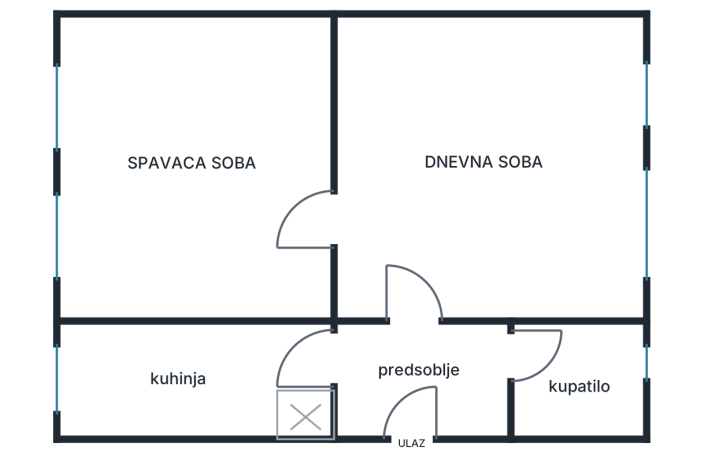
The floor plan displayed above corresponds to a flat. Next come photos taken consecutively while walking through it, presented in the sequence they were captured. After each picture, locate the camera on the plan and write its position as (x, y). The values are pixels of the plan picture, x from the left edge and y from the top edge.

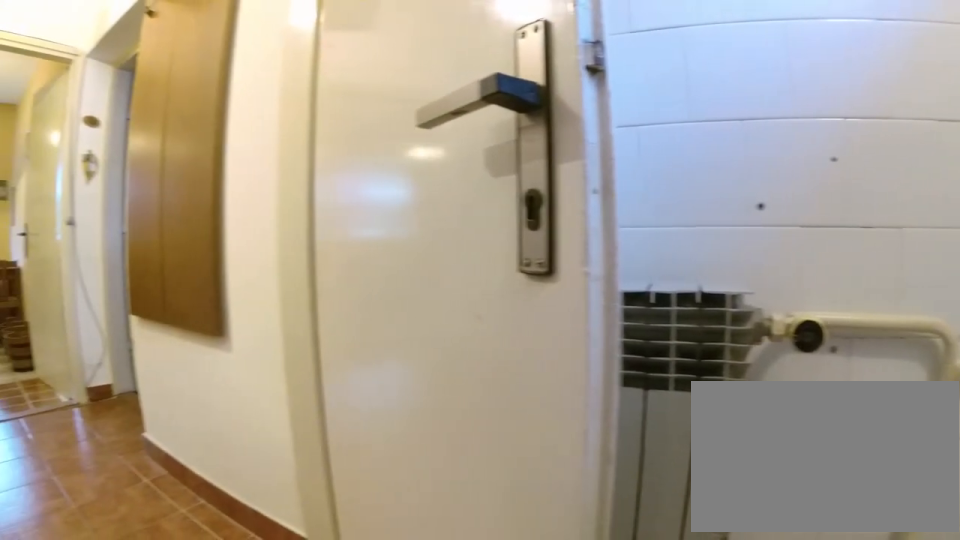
(577, 379)
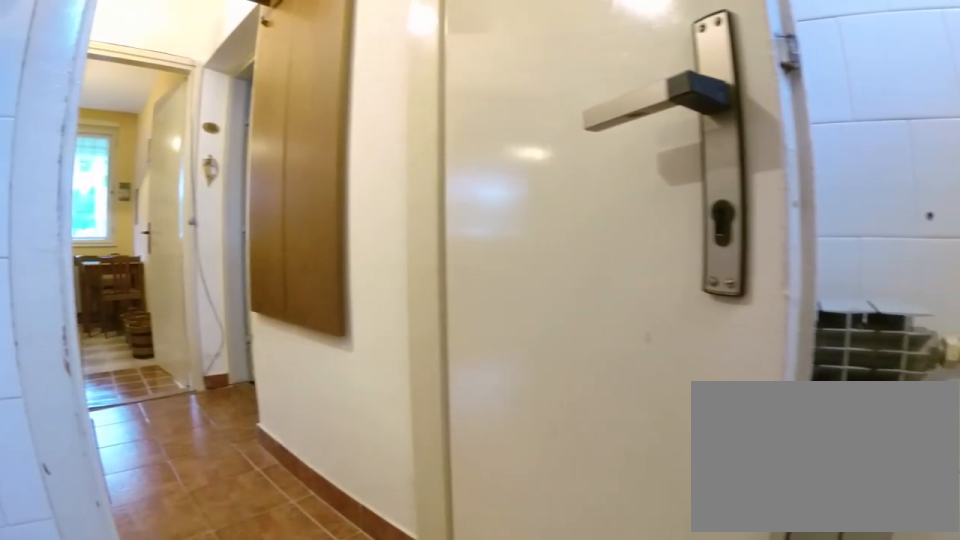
(573, 372)
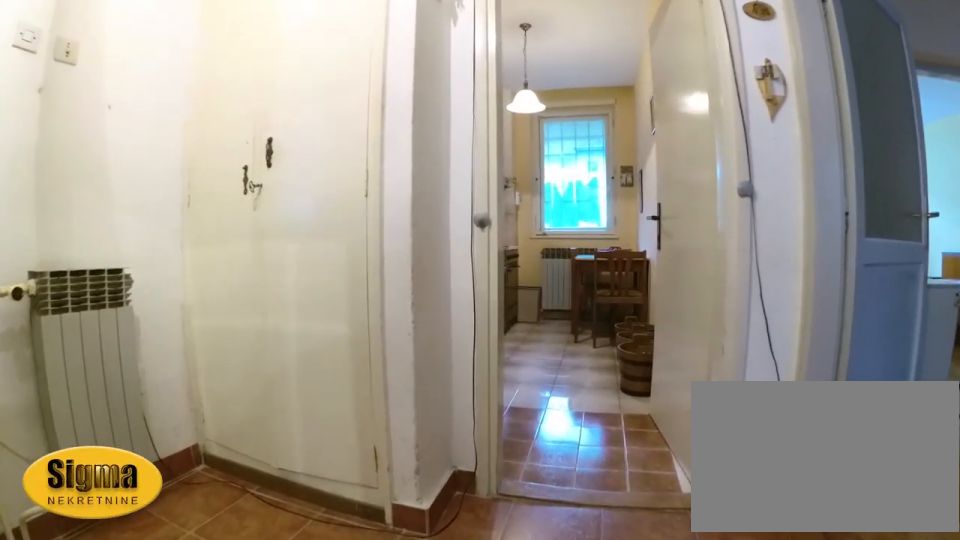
(467, 369)
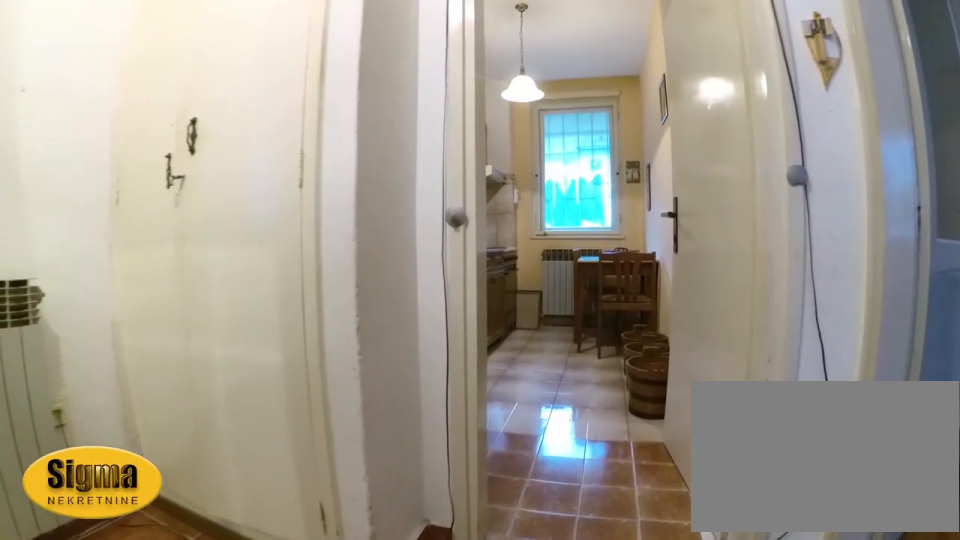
(451, 369)
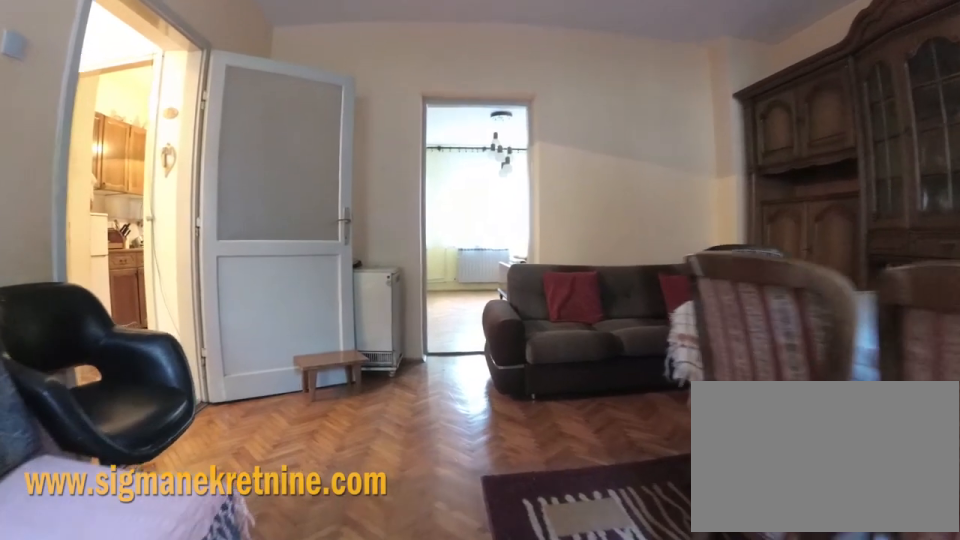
(593, 233)
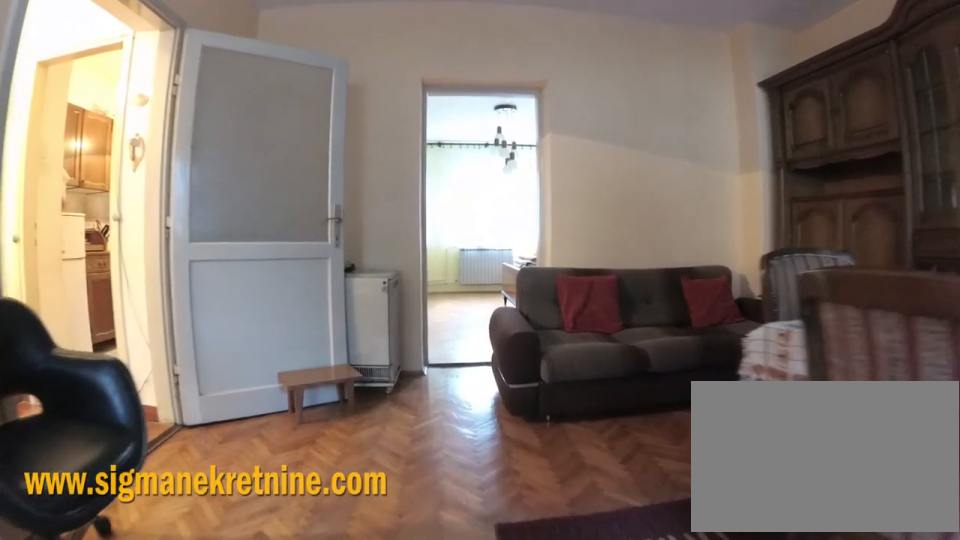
(571, 232)
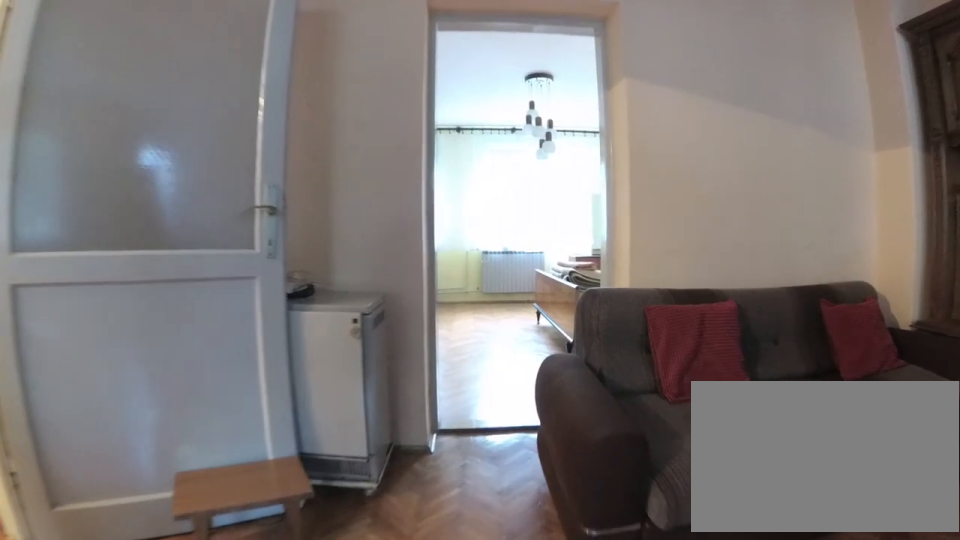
(502, 232)
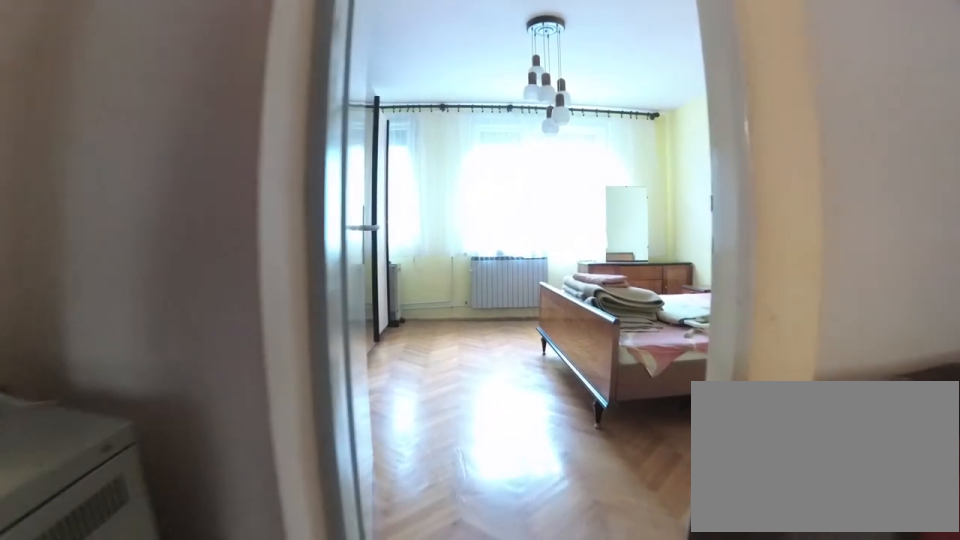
(422, 233)
